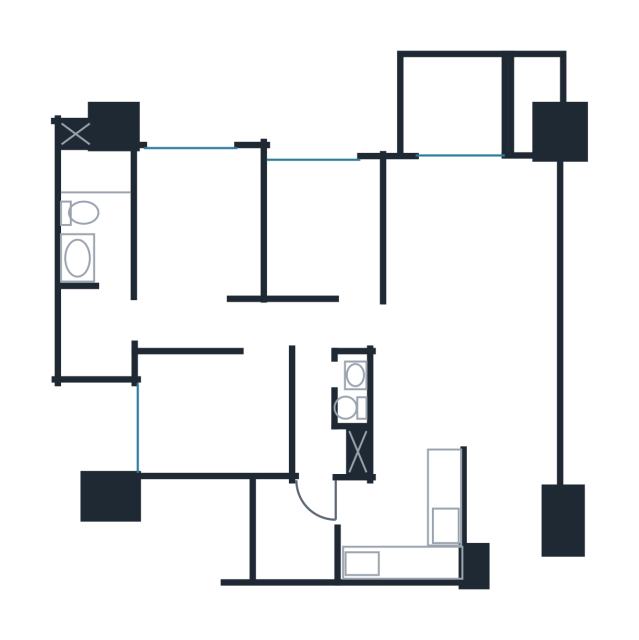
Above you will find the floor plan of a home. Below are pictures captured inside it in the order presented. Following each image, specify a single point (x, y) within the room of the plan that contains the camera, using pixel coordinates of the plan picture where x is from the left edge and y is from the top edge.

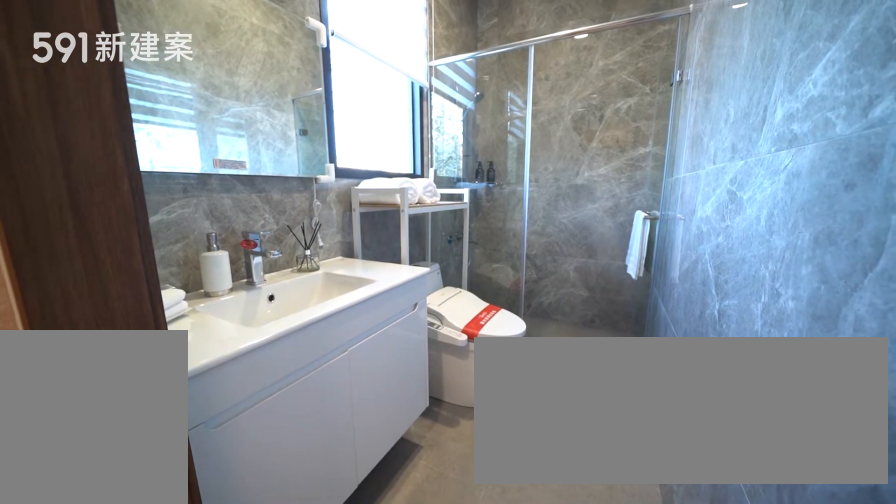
(92, 208)
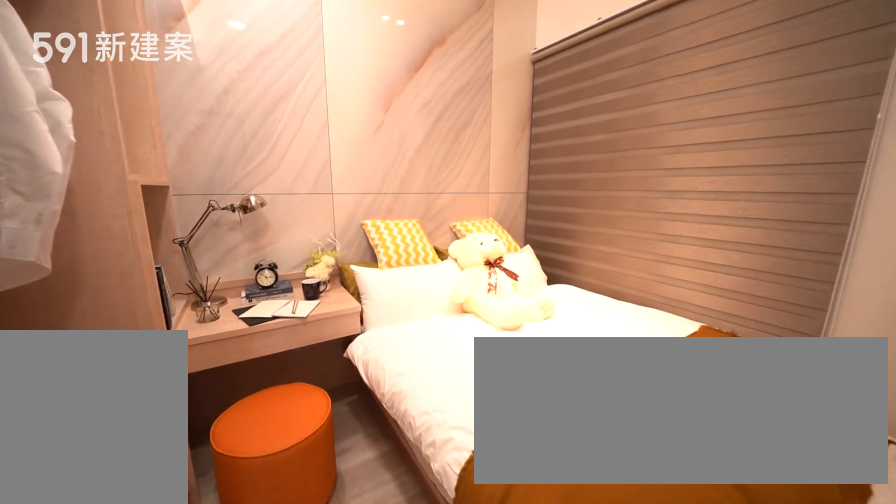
(209, 414)
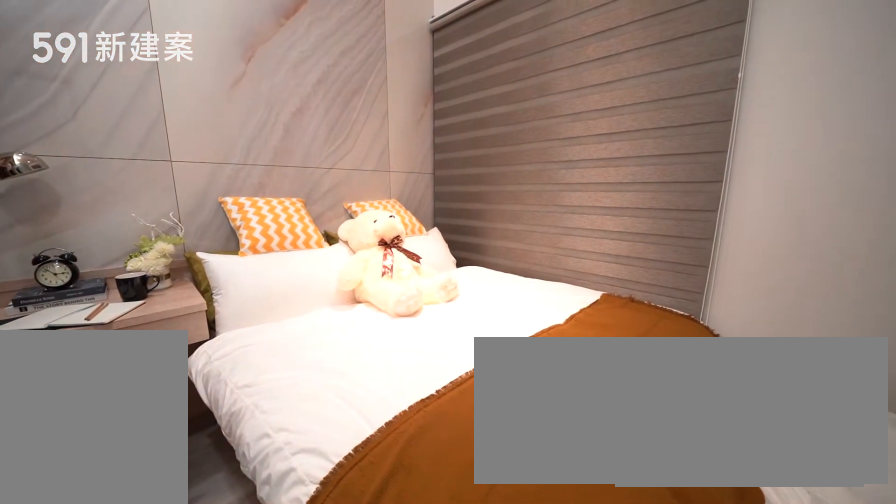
(209, 414)
